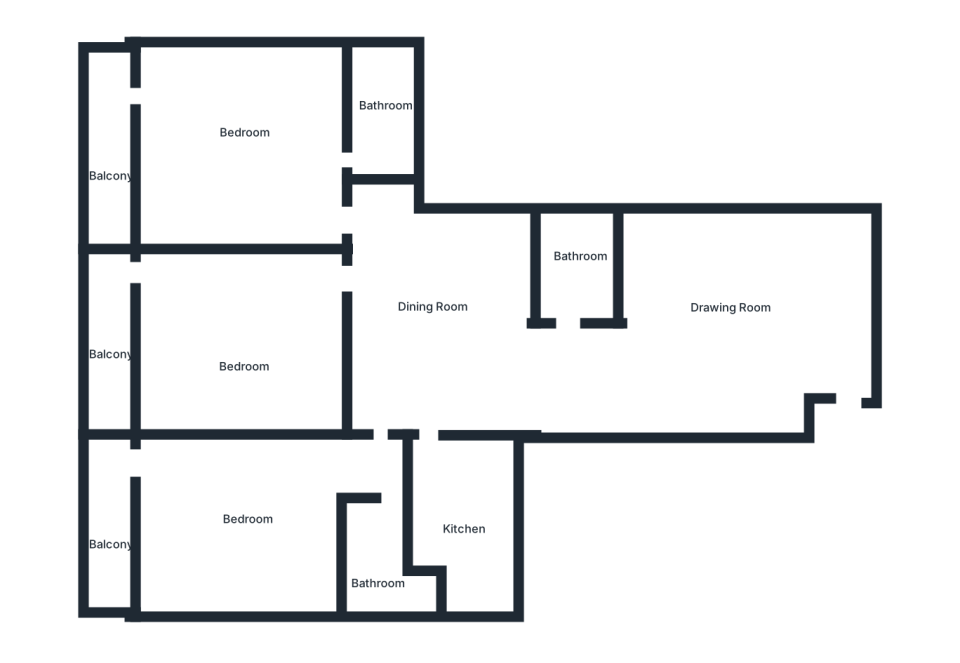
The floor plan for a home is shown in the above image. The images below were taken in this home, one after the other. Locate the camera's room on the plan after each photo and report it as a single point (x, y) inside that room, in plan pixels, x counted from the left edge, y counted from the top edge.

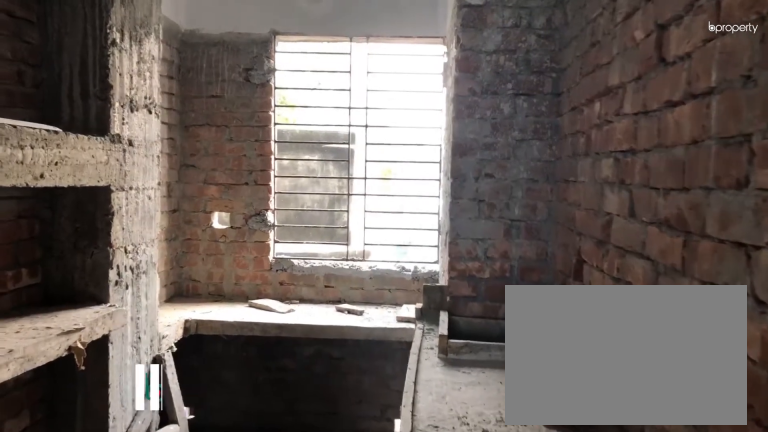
(460, 509)
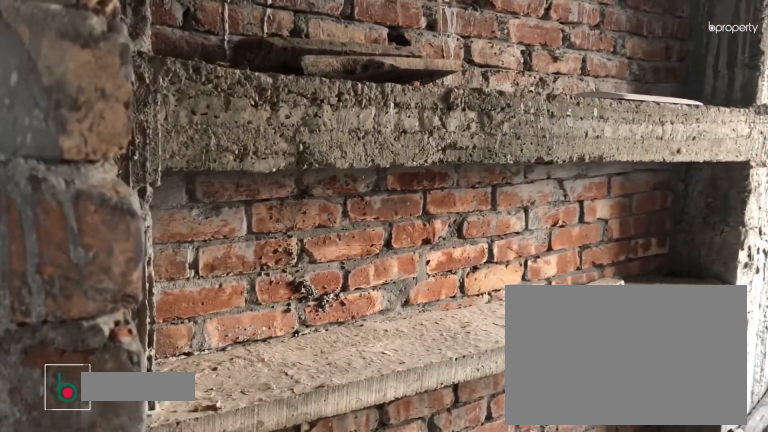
(460, 509)
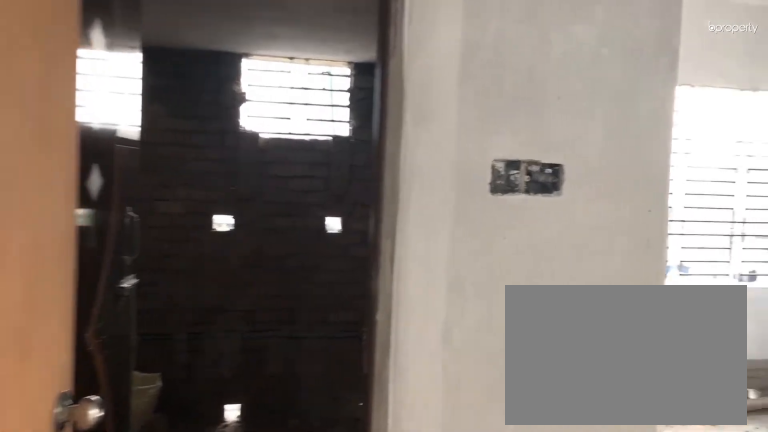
(367, 461)
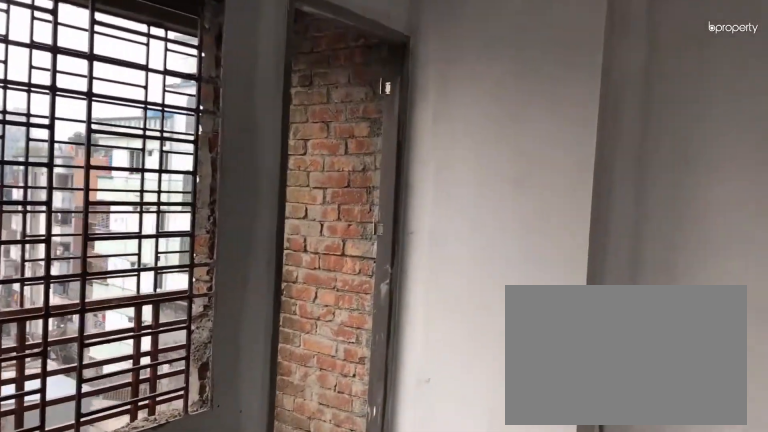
(241, 514)
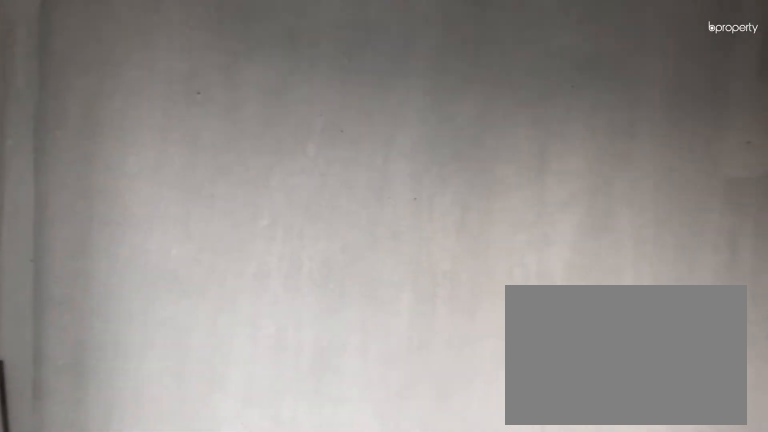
(241, 514)
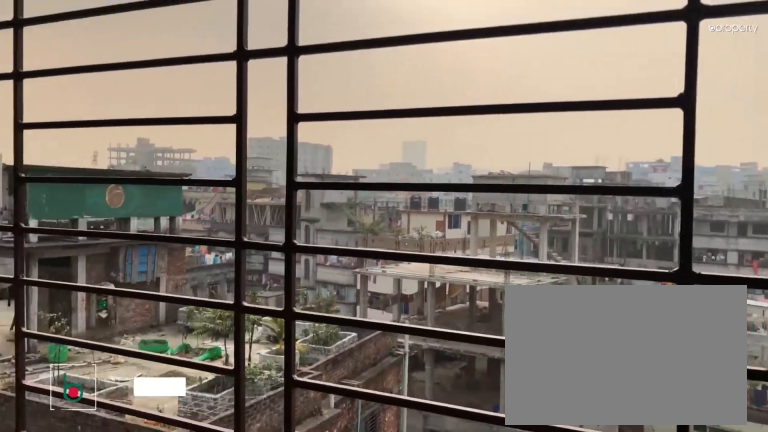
(103, 531)
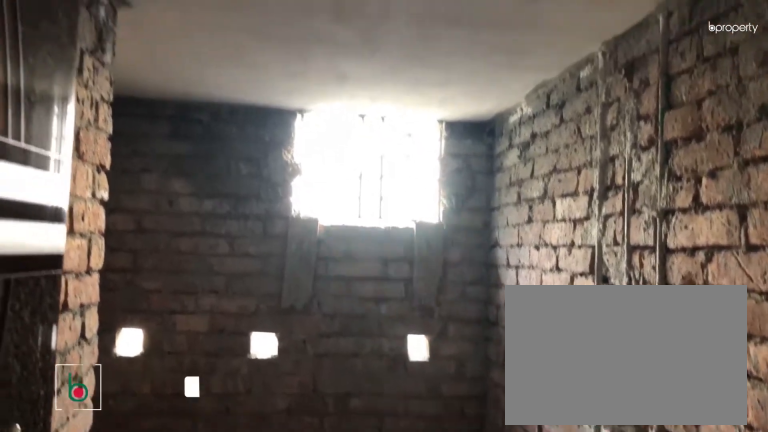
(379, 551)
